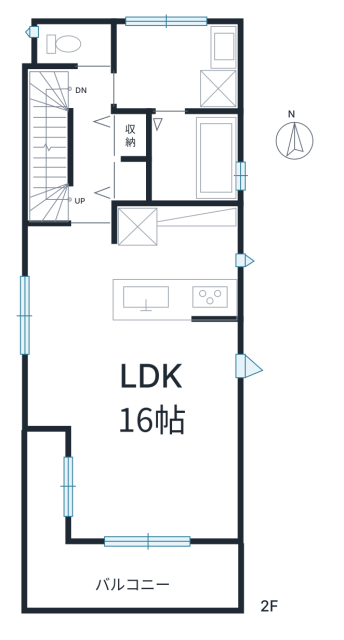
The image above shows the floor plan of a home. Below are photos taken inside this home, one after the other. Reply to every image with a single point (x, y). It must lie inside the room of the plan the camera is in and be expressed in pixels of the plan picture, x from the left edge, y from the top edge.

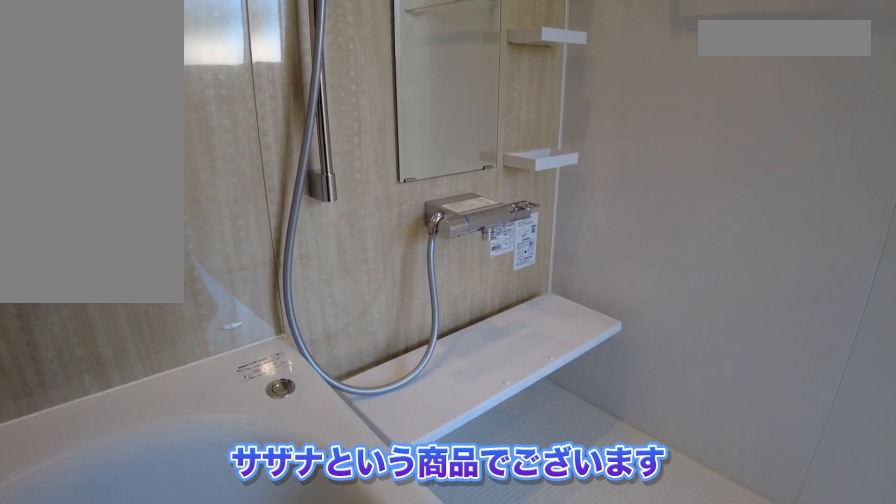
(188, 149)
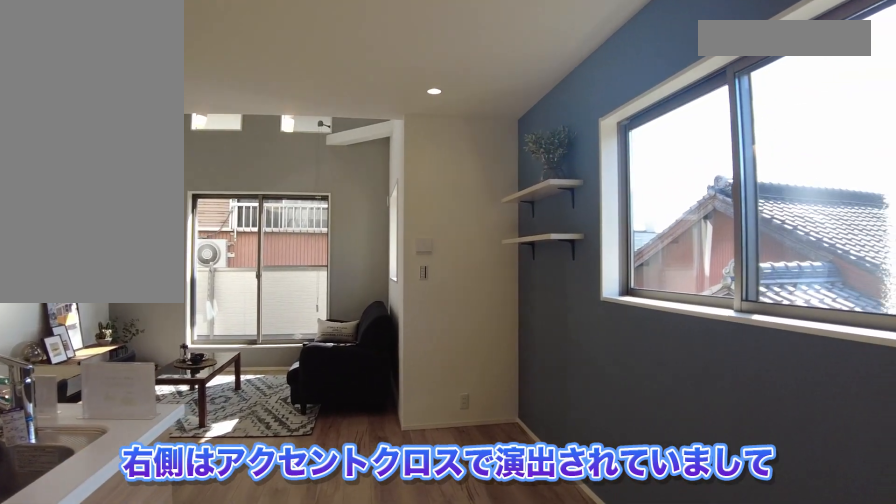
(106, 317)
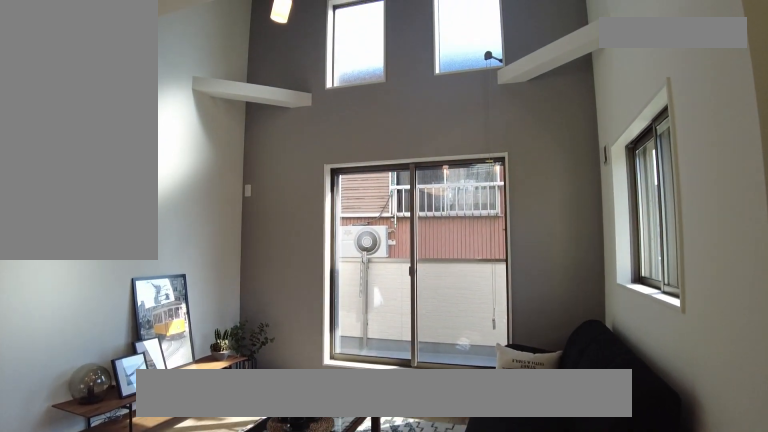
(153, 393)
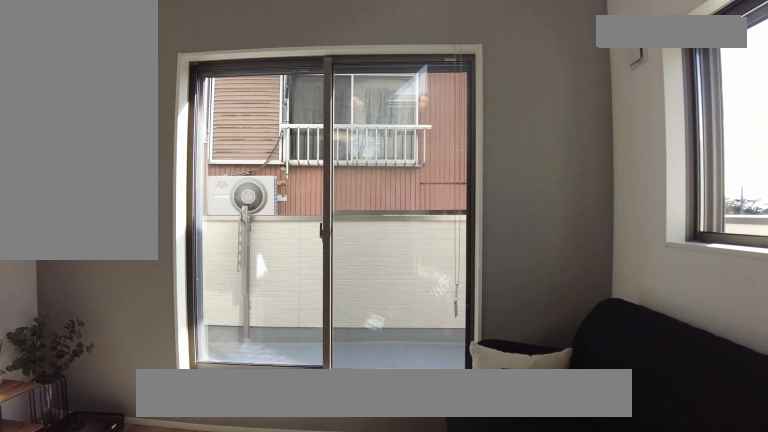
(154, 394)
